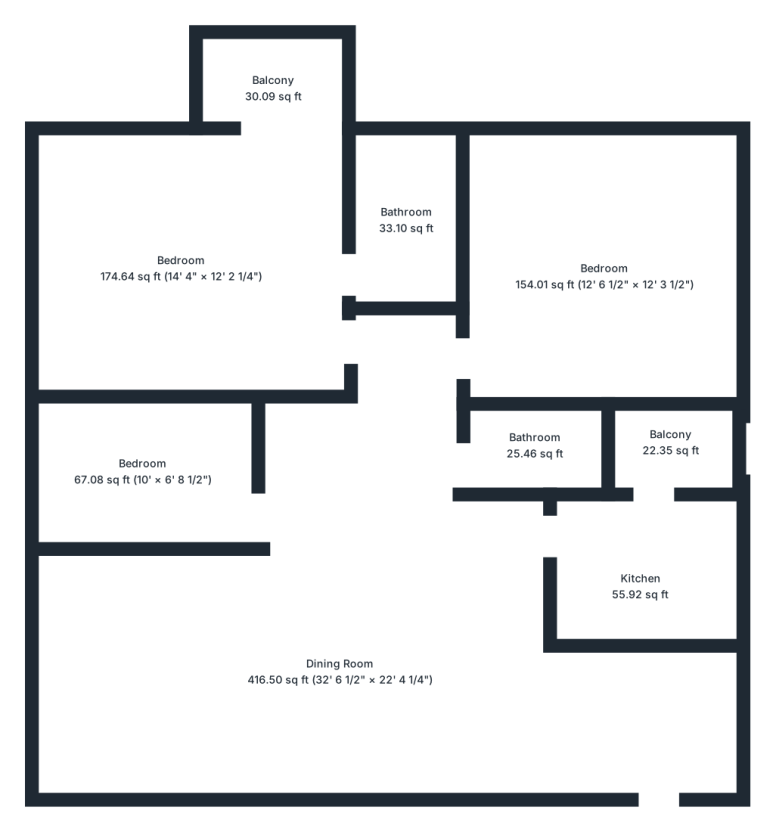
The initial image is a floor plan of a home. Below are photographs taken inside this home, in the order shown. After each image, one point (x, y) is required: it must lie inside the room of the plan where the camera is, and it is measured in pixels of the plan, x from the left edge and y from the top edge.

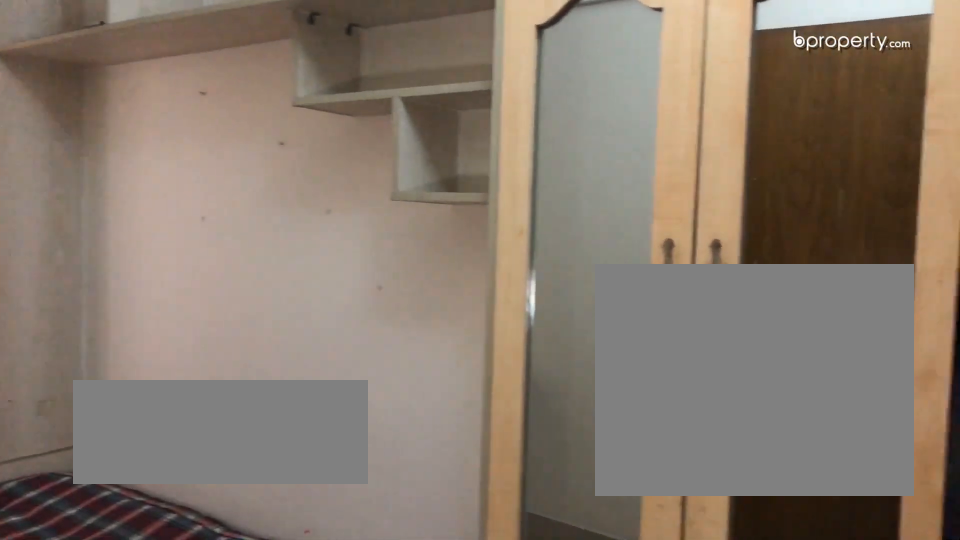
(142, 460)
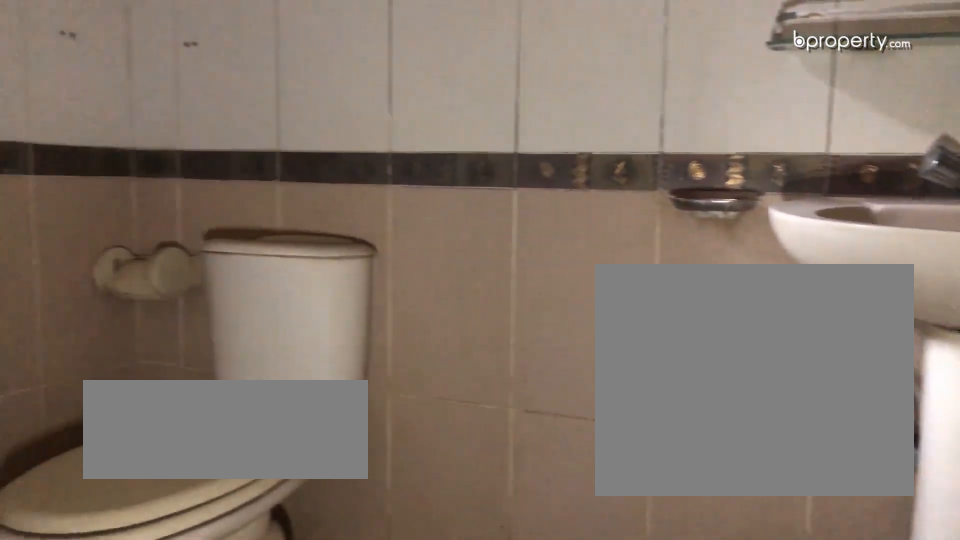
(409, 231)
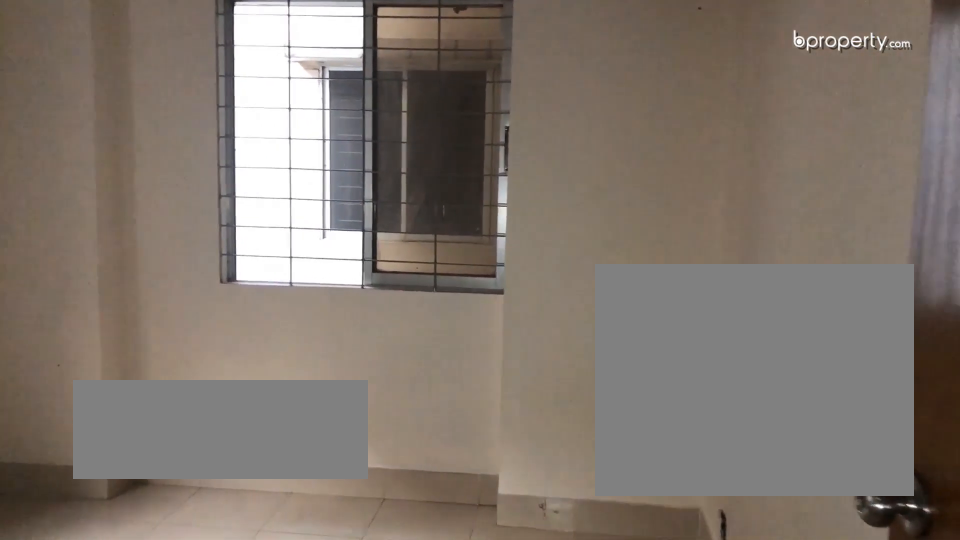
(605, 283)
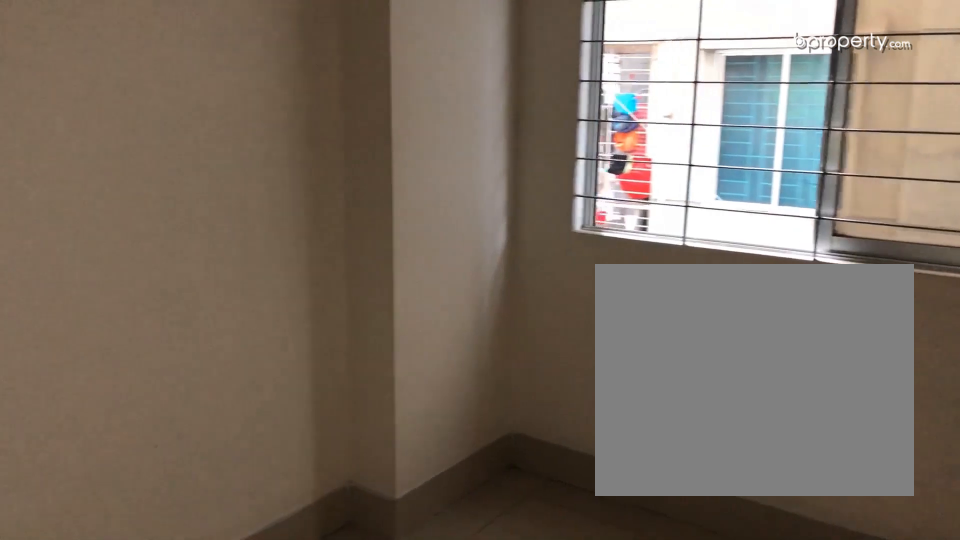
(605, 283)
